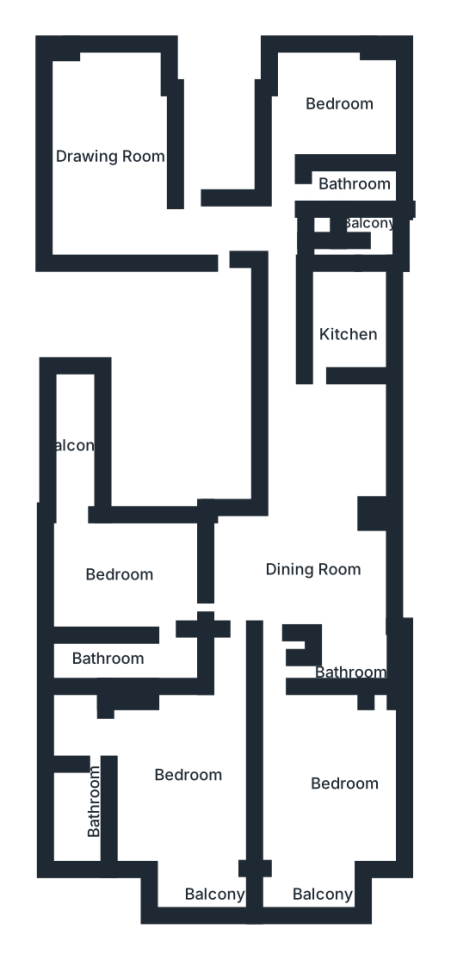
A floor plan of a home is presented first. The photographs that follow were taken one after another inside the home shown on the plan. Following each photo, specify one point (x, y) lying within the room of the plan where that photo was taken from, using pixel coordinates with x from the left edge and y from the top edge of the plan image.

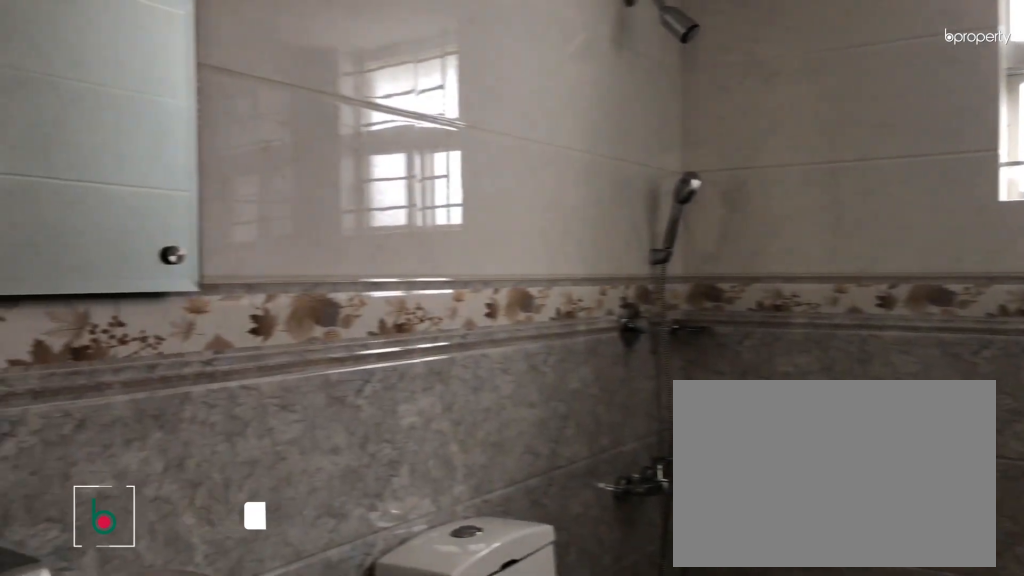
(337, 666)
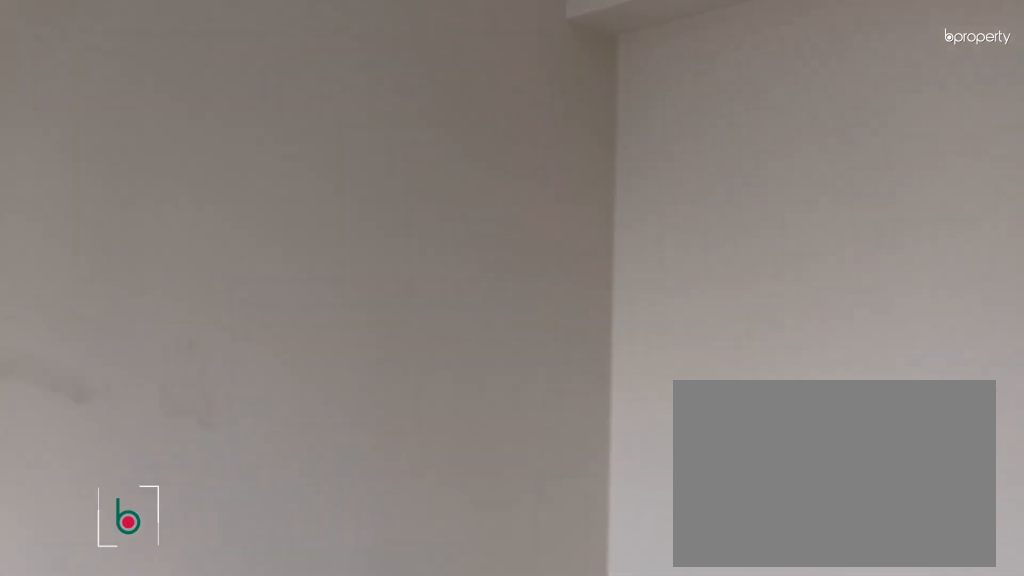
(147, 578)
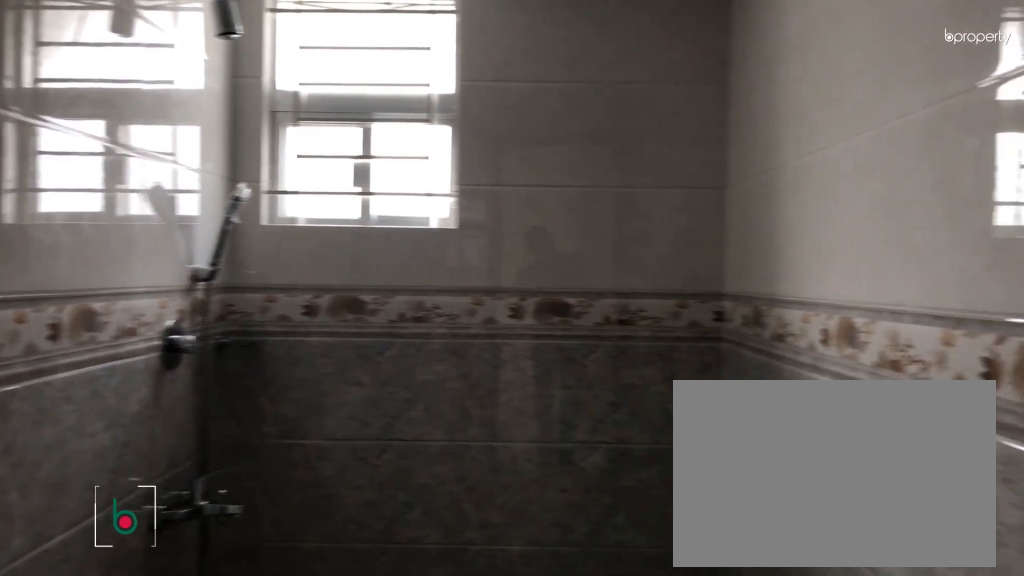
(118, 651)
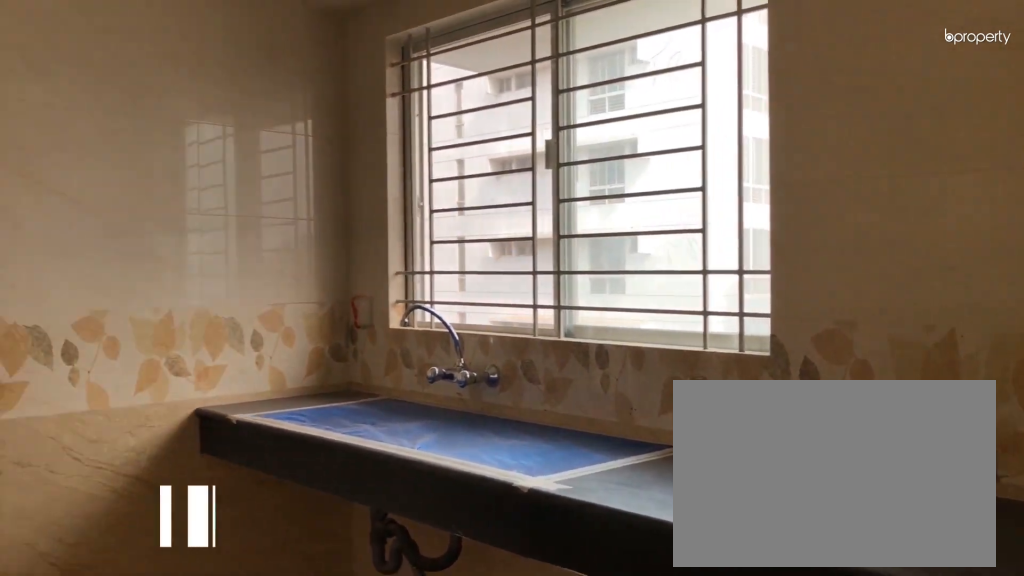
(342, 318)
